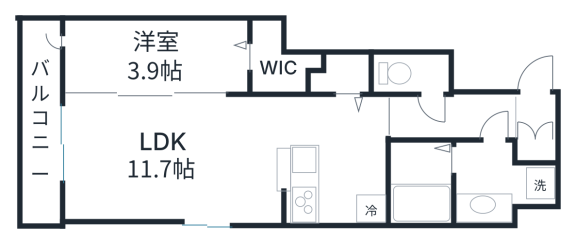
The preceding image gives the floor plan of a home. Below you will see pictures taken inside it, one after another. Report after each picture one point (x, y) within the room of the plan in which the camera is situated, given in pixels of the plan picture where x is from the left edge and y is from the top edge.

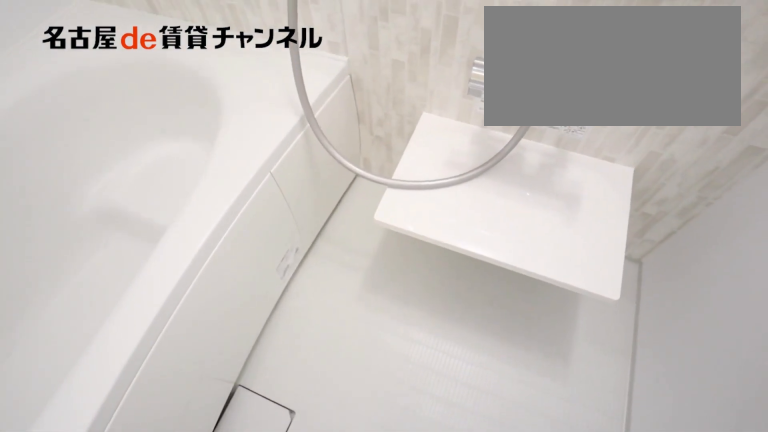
(420, 184)
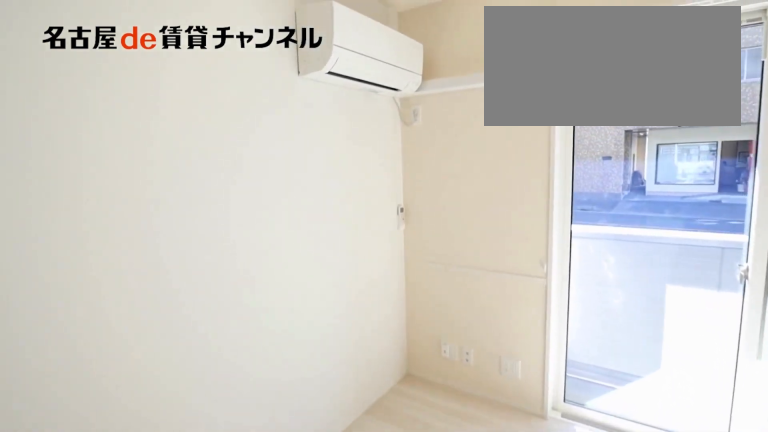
(175, 161)
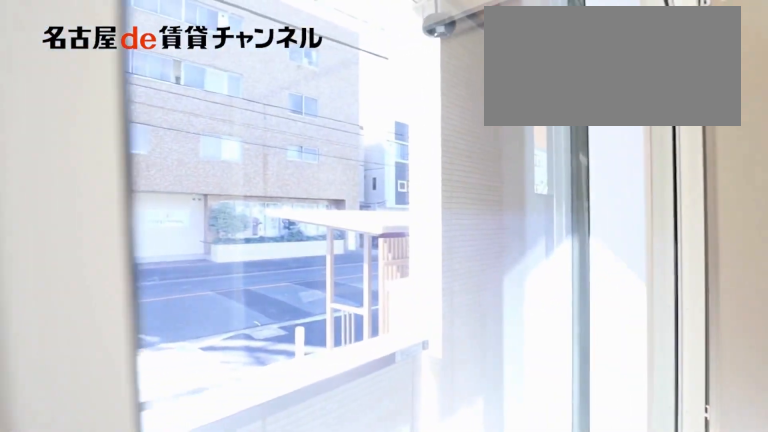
(43, 124)
